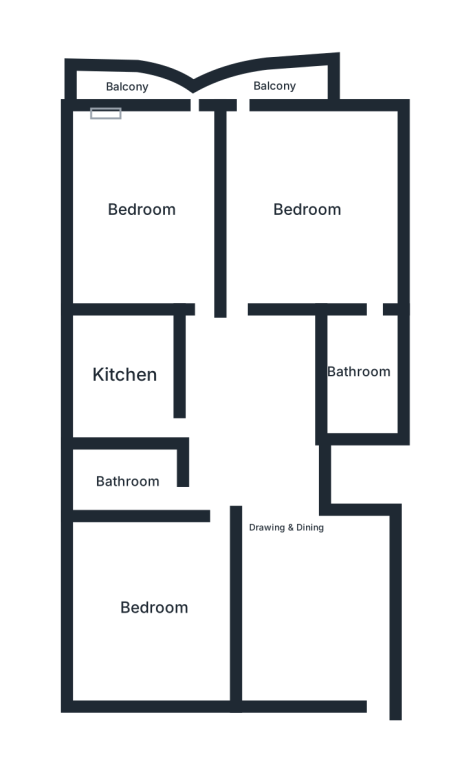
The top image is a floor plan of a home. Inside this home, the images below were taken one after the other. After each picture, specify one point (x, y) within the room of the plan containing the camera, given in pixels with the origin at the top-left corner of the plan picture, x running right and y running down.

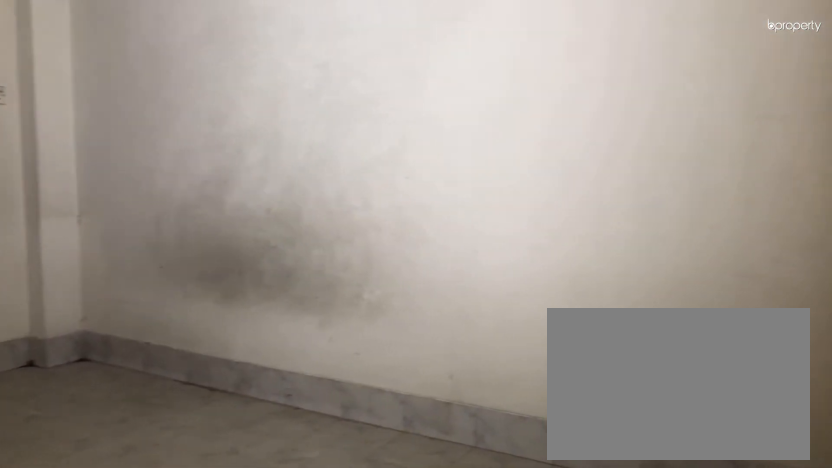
(311, 206)
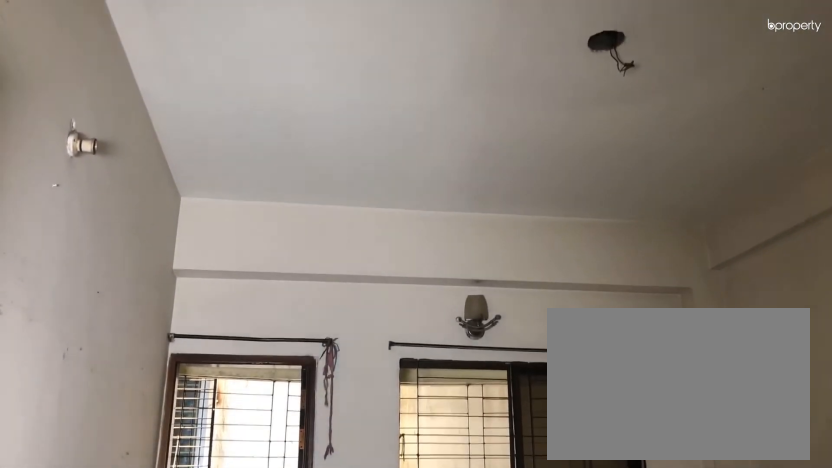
(311, 207)
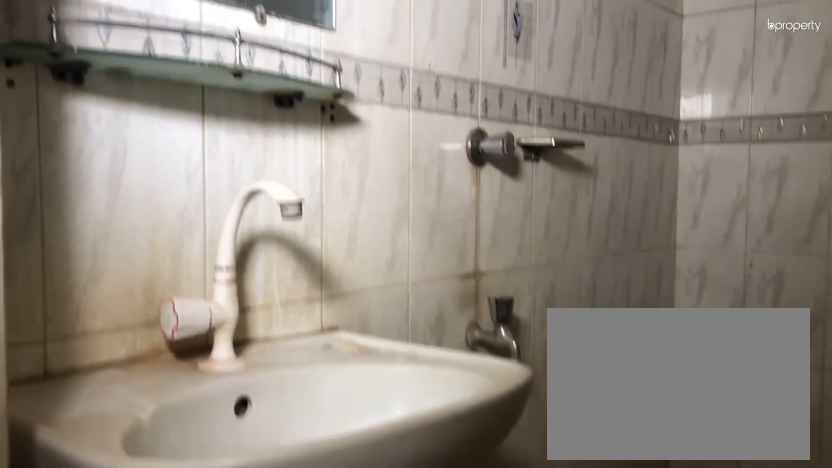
(355, 371)
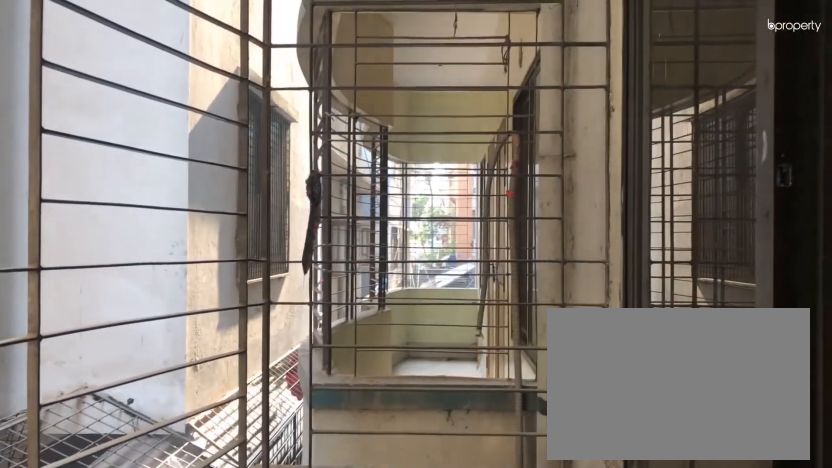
(272, 86)
